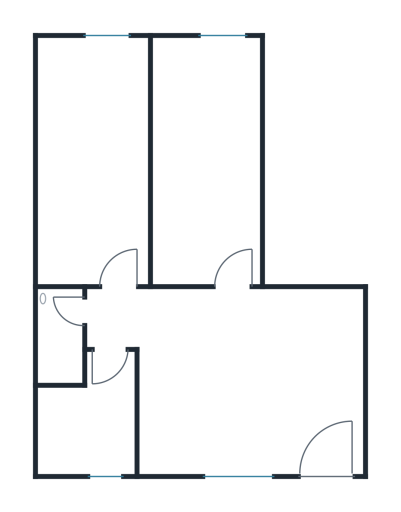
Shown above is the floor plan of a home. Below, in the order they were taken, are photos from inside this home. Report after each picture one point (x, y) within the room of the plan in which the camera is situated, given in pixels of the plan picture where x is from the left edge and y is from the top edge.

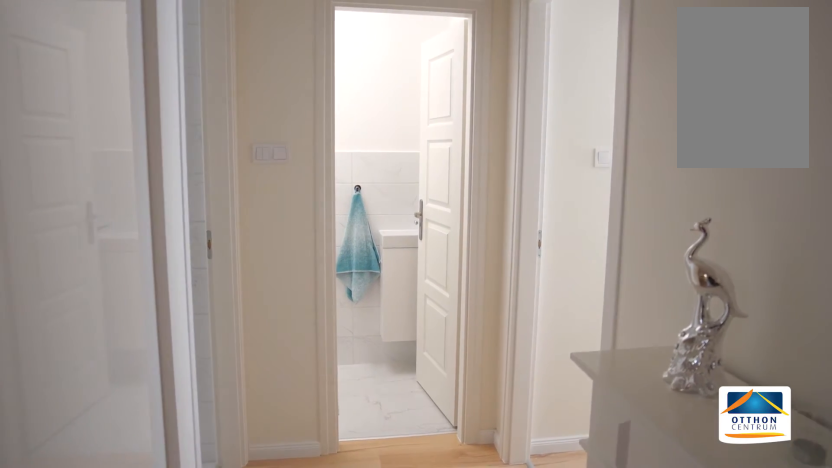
(140, 324)
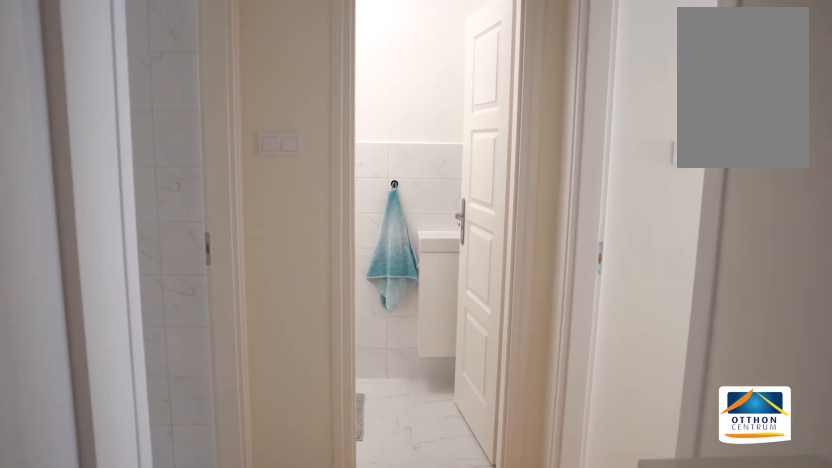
(140, 325)
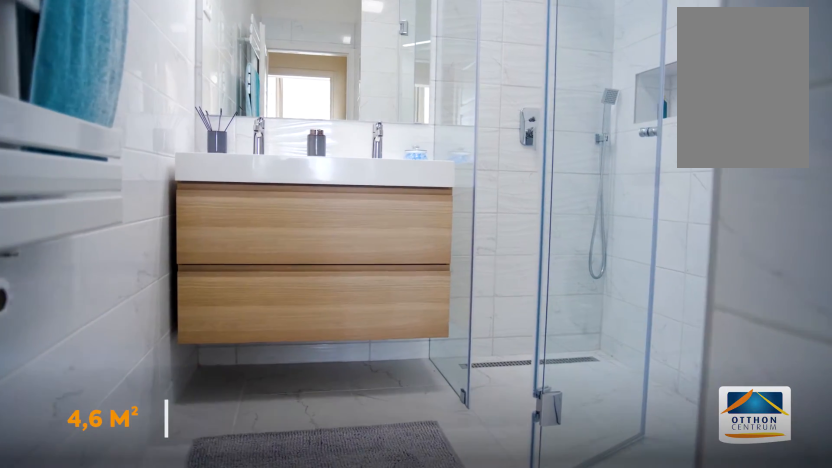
(90, 427)
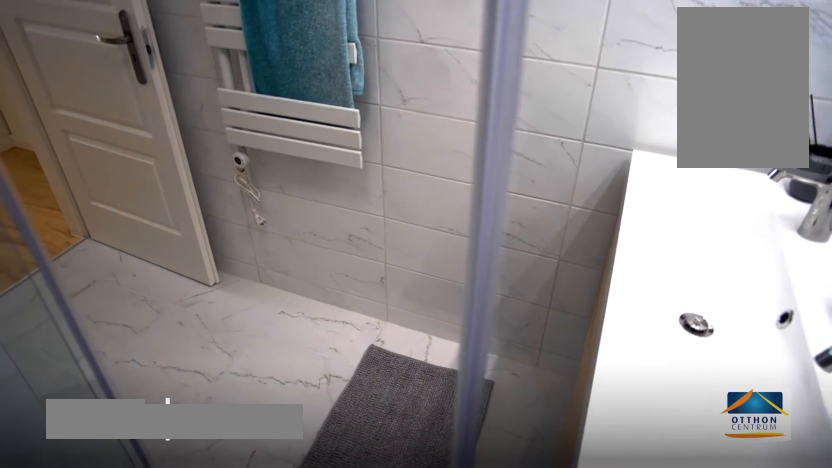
(90, 427)
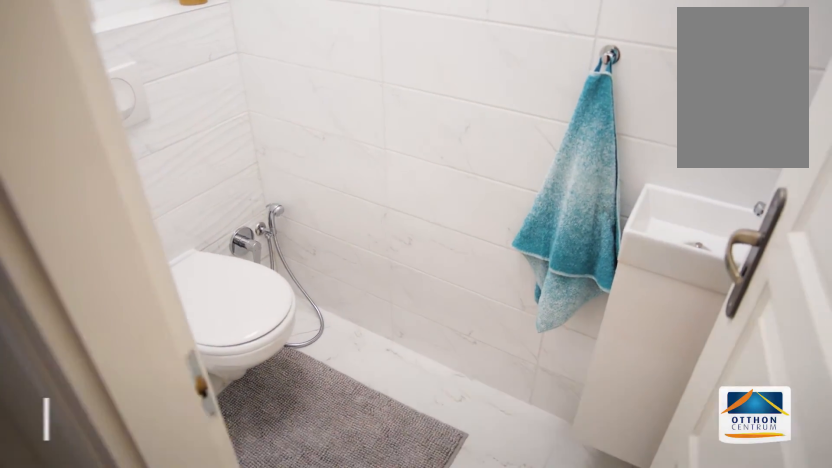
(62, 338)
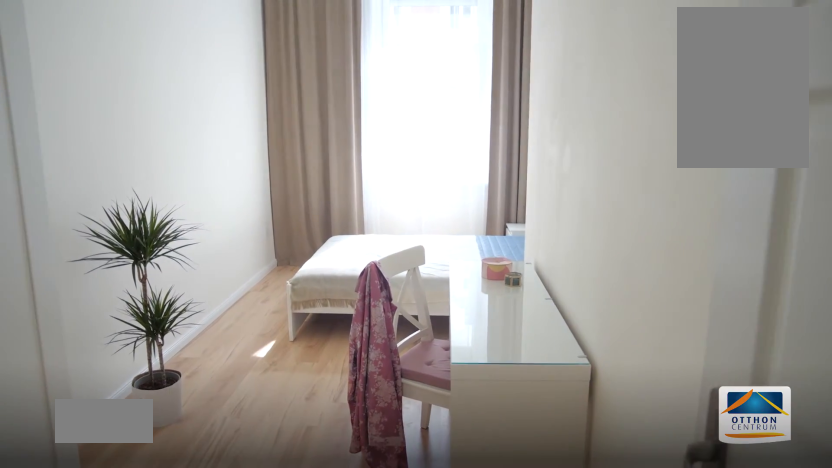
(93, 169)
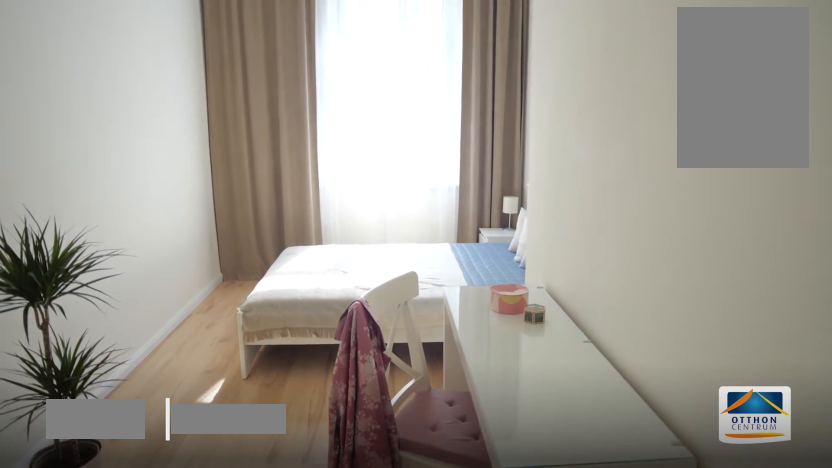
(93, 169)
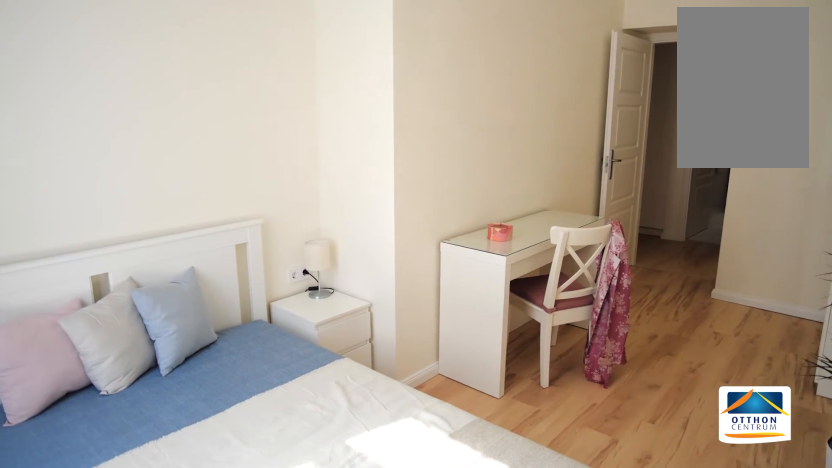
(93, 169)
